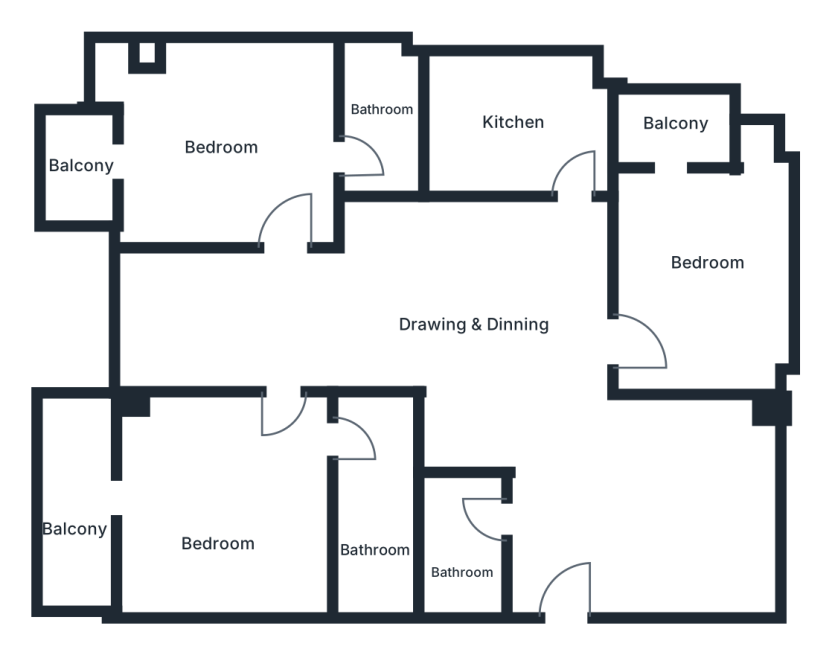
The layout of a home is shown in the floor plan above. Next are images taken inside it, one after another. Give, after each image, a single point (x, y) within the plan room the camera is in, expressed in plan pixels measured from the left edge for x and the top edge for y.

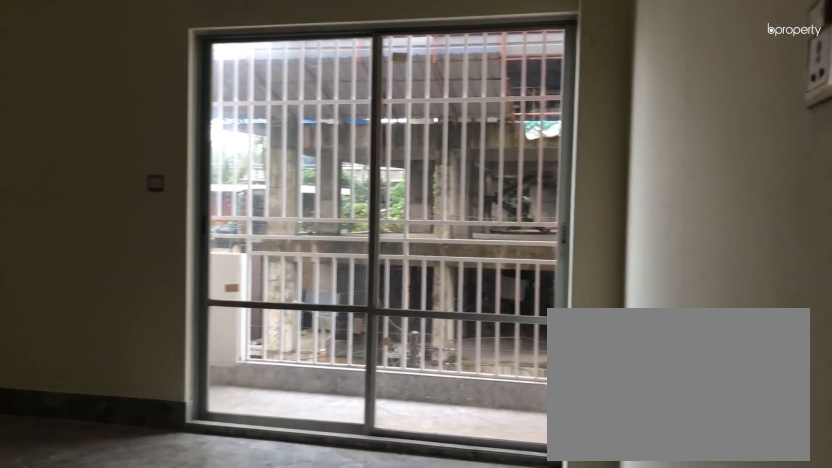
(219, 500)
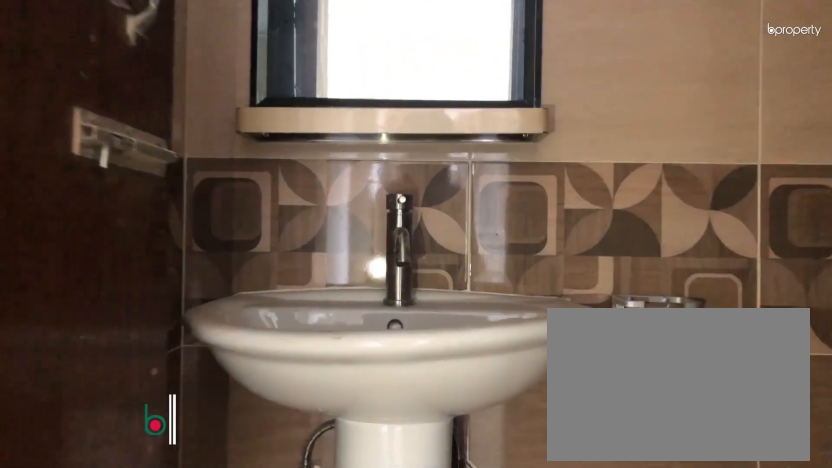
(370, 516)
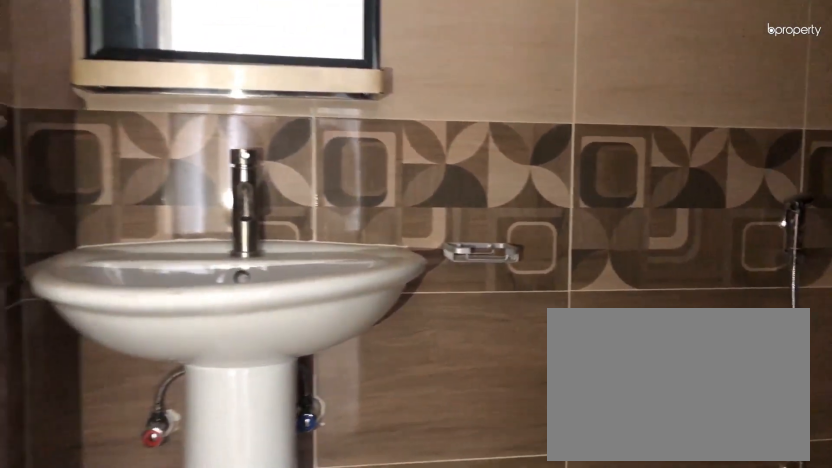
(370, 516)
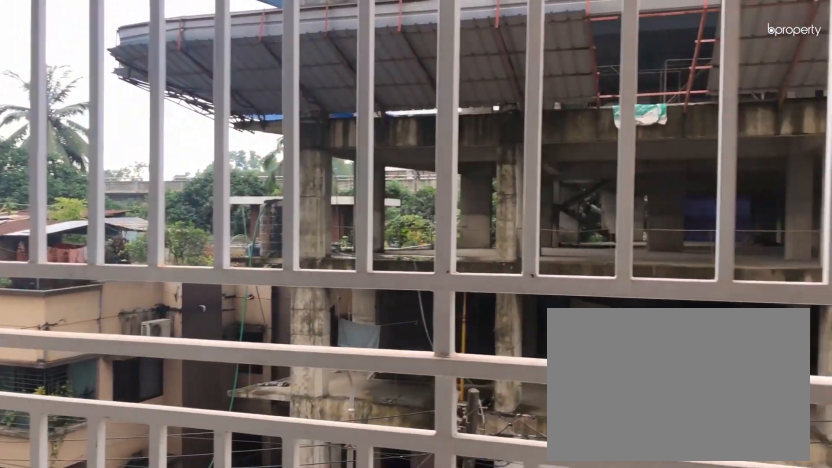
(69, 494)
